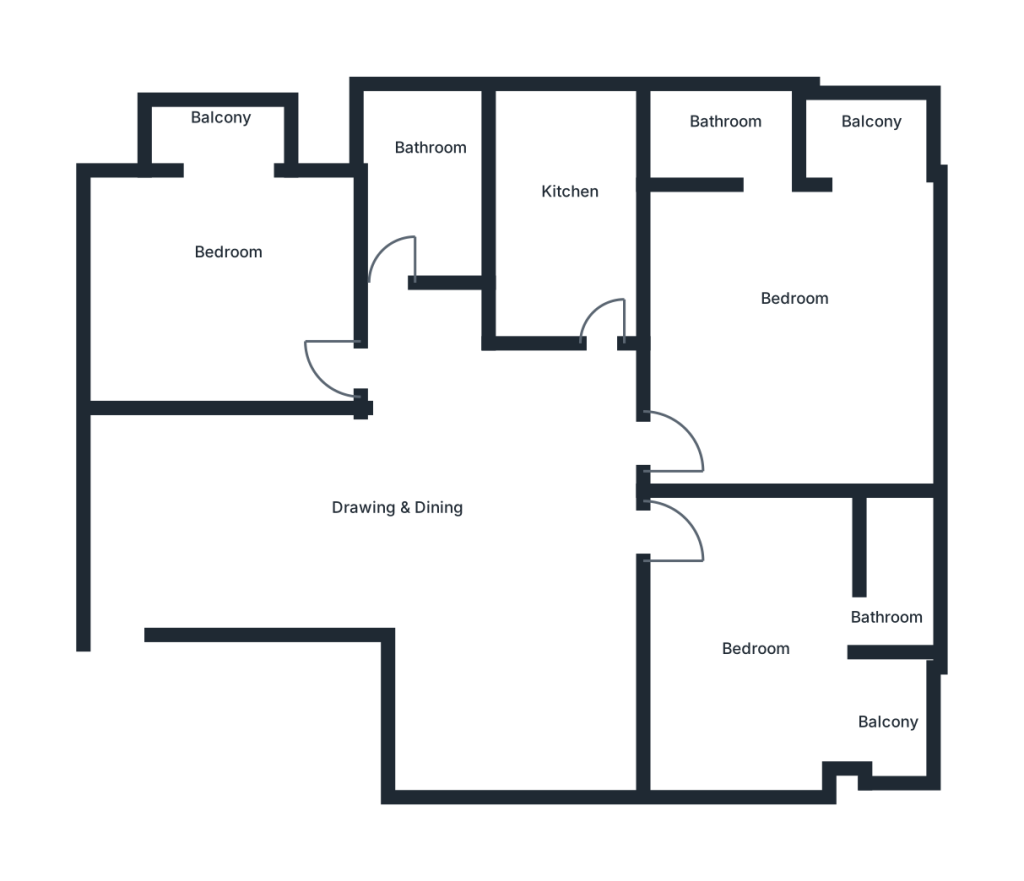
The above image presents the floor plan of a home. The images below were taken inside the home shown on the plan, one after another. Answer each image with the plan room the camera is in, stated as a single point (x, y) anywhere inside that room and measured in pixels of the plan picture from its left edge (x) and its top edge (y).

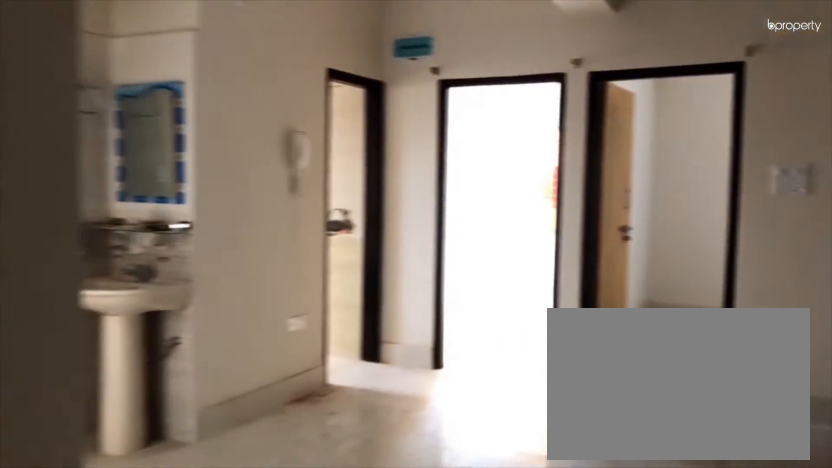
(457, 518)
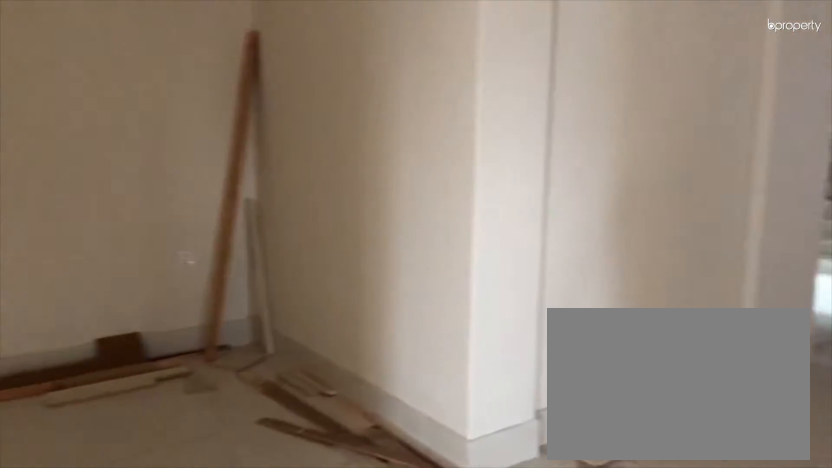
(457, 518)
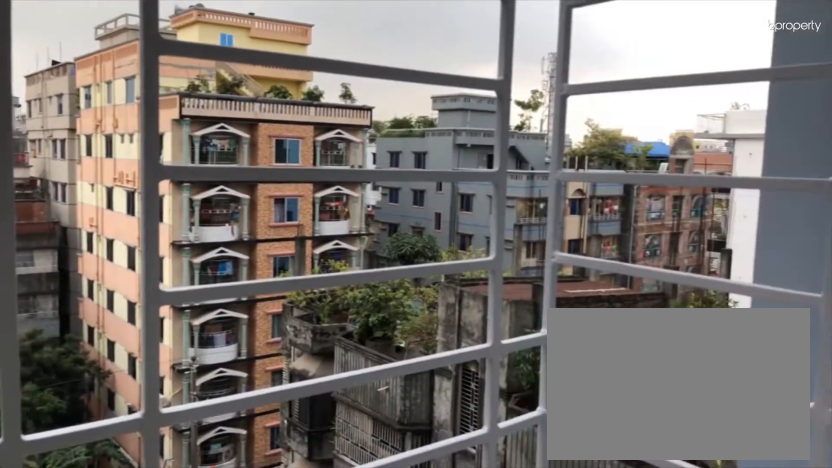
(213, 137)
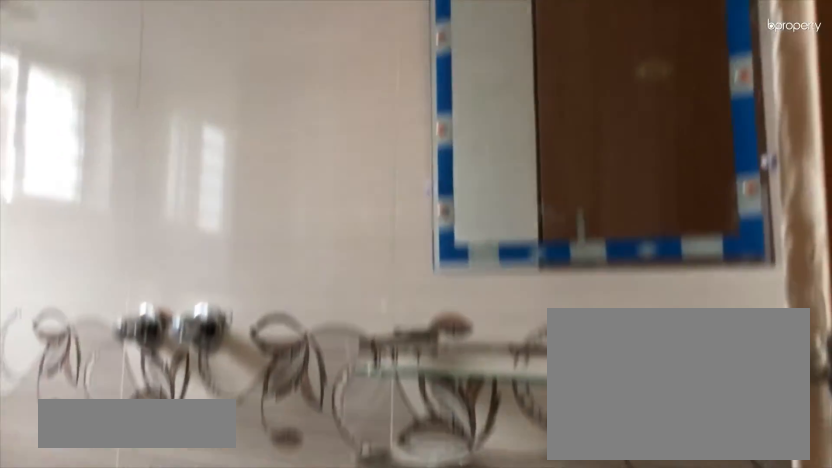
(419, 186)
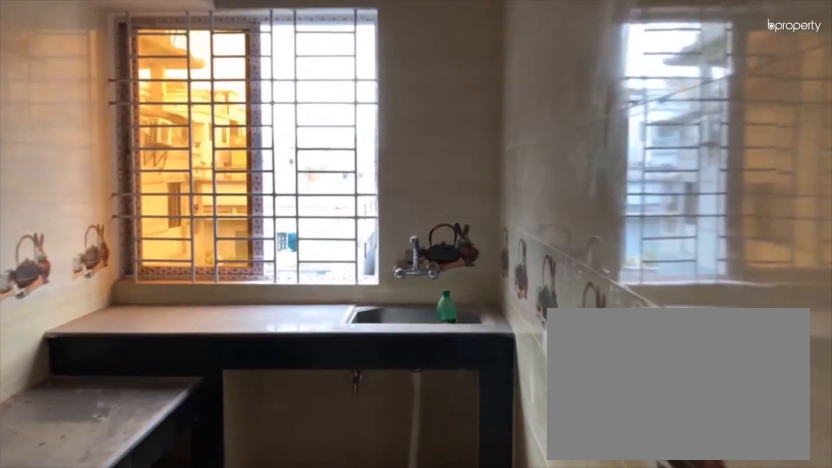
(573, 212)
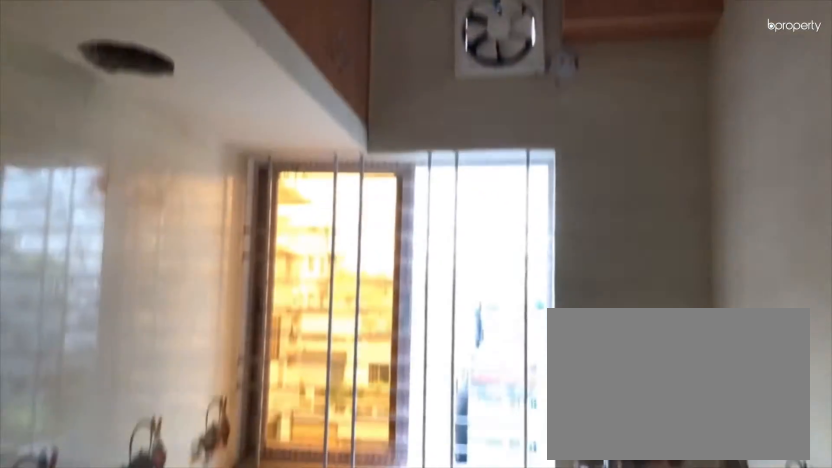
(580, 224)
